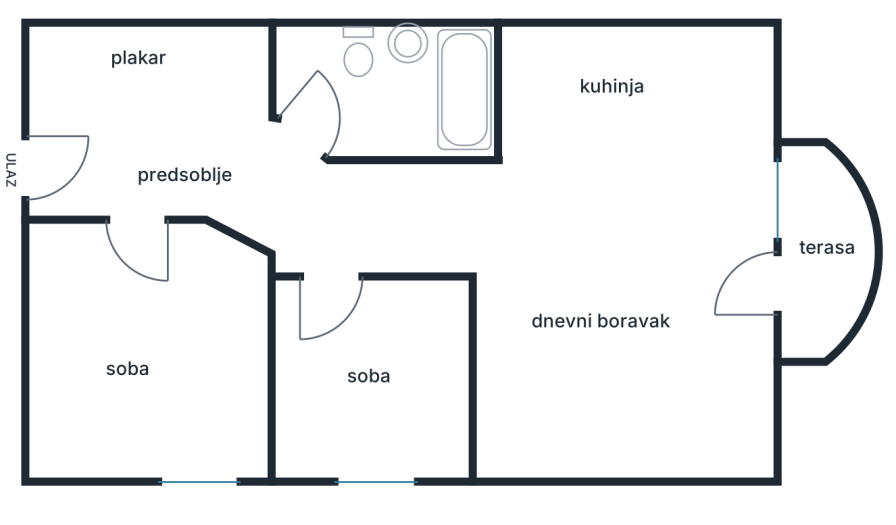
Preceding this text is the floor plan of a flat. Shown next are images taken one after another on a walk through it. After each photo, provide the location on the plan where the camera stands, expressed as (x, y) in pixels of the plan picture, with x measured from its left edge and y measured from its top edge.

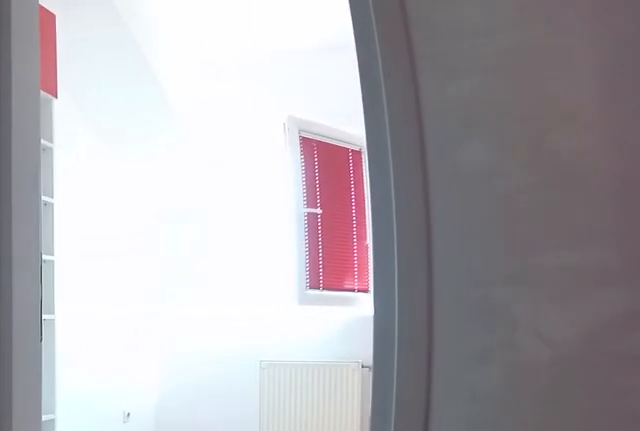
(301, 171)
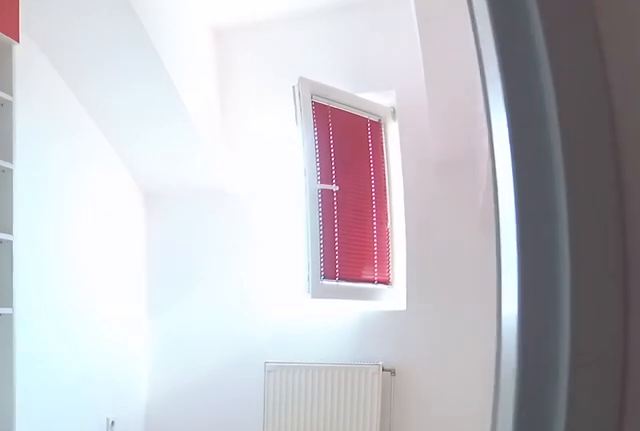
(313, 201)
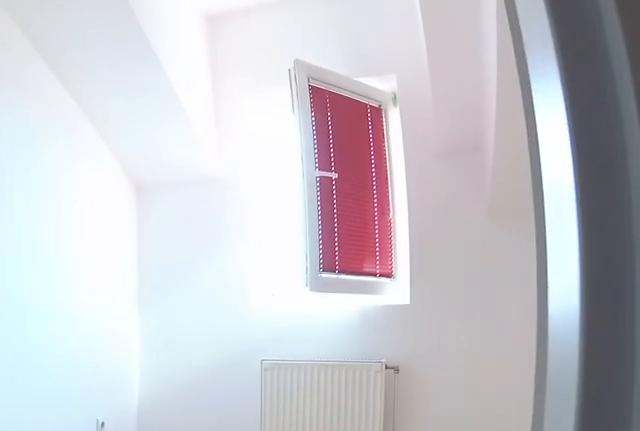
(315, 209)
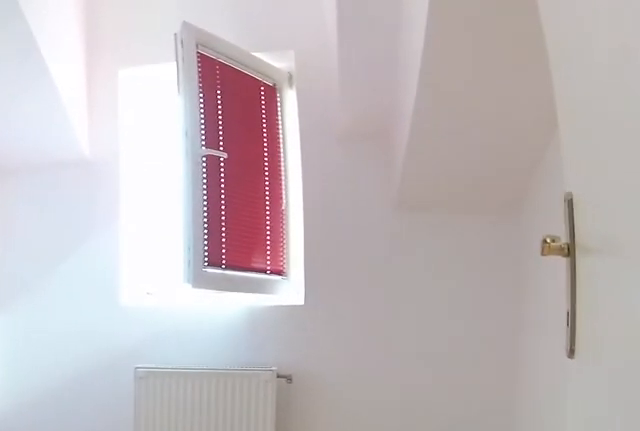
(327, 245)
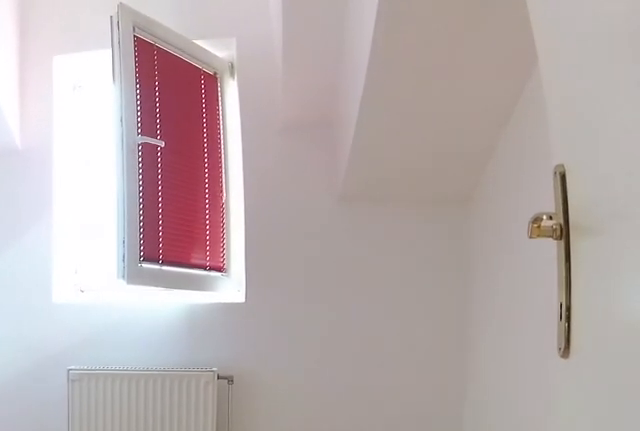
(326, 268)
